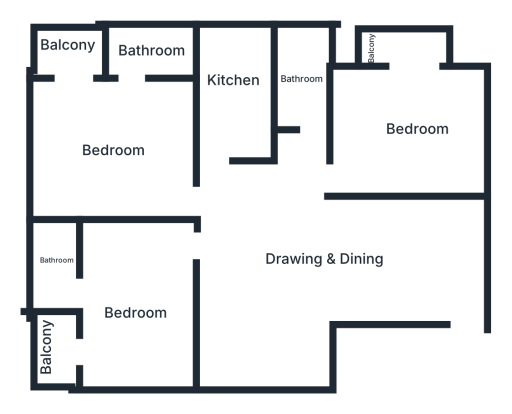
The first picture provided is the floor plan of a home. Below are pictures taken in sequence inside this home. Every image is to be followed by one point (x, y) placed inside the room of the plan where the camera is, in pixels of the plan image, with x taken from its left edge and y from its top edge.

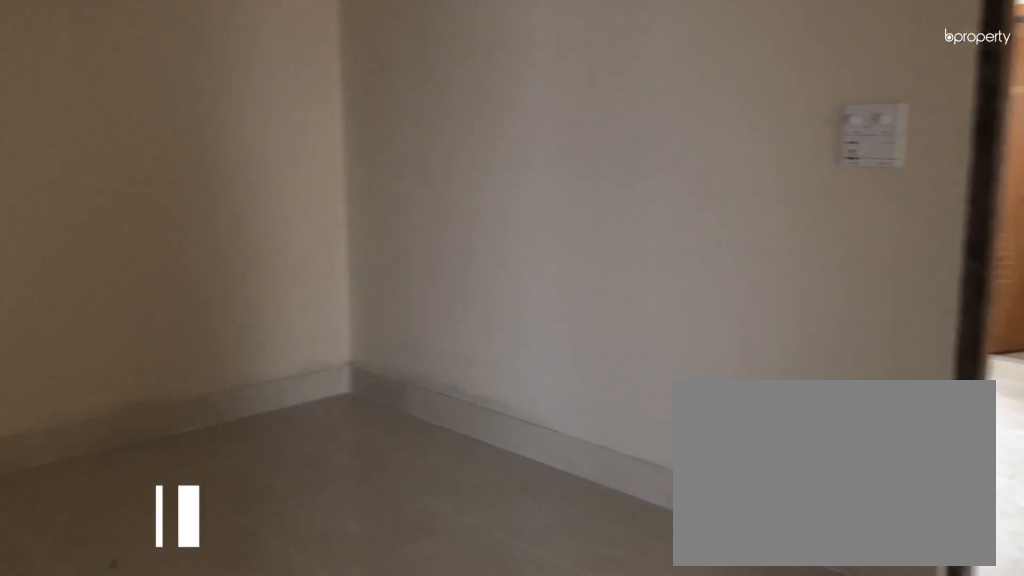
(258, 335)
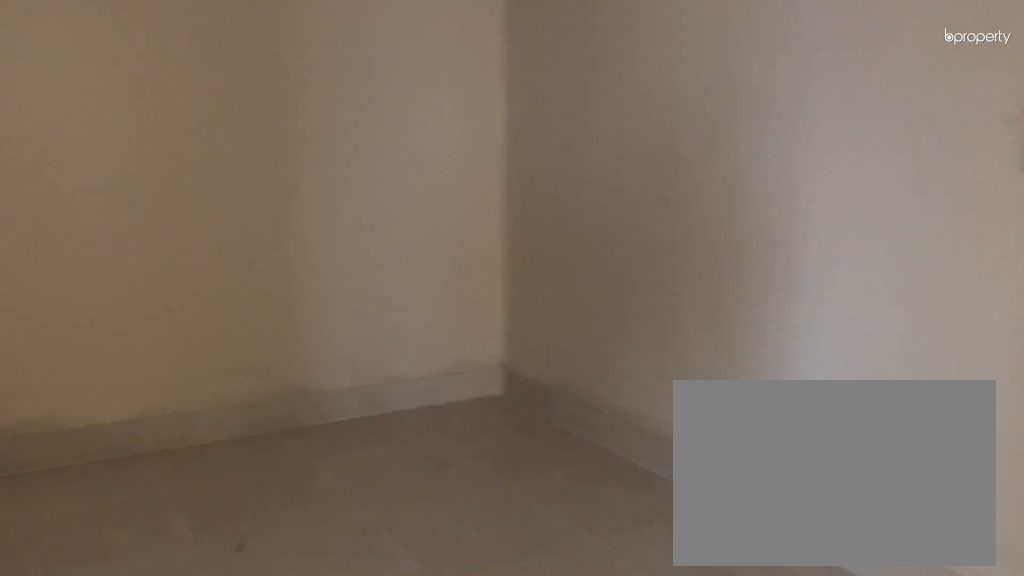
(258, 335)
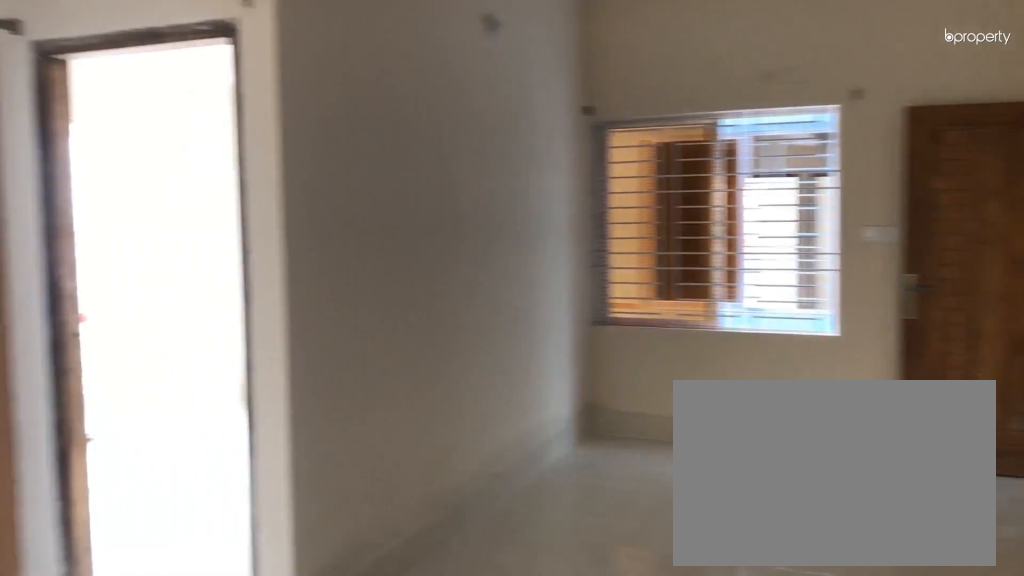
(305, 262)
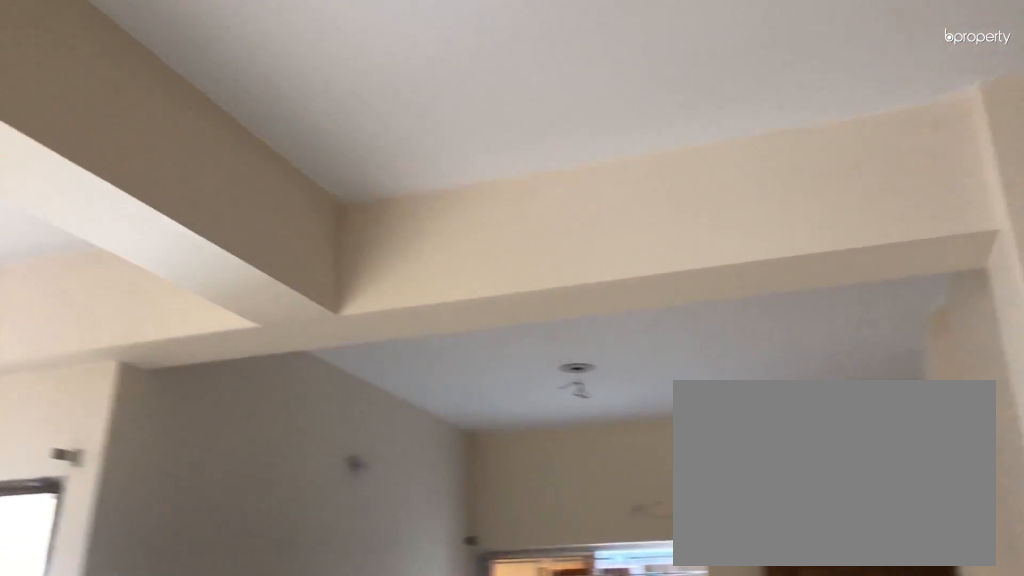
(305, 261)
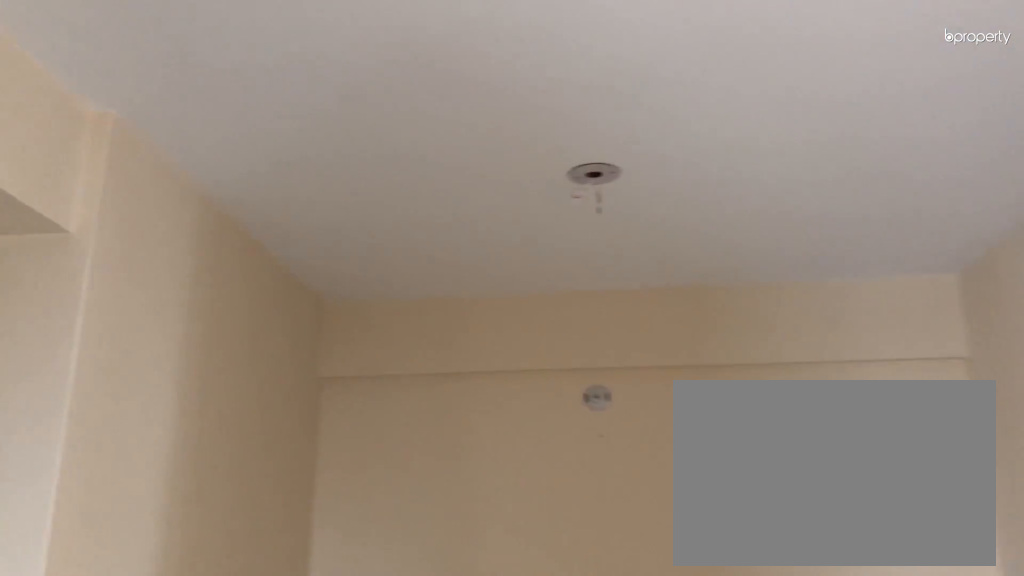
(273, 311)
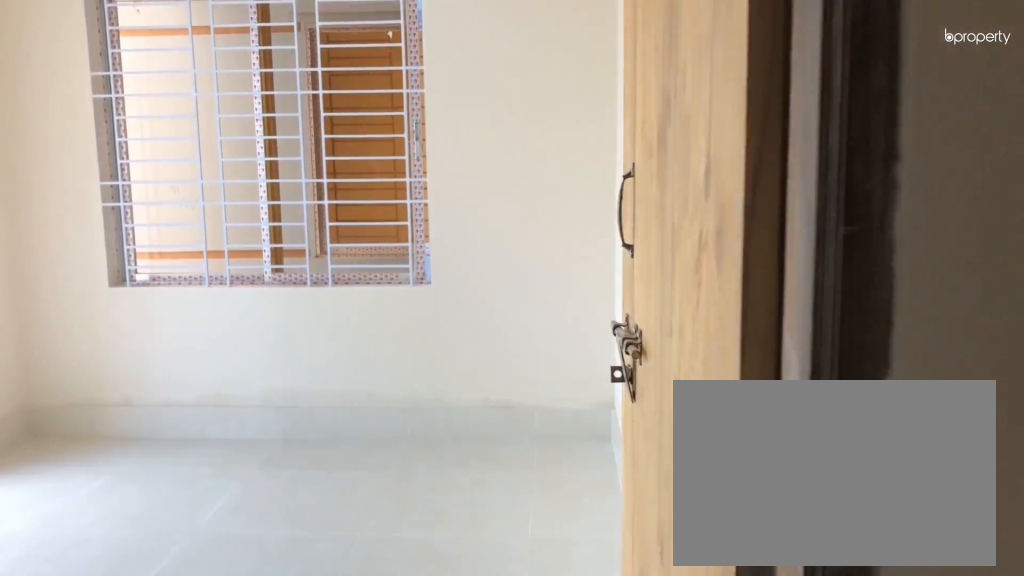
(353, 171)
